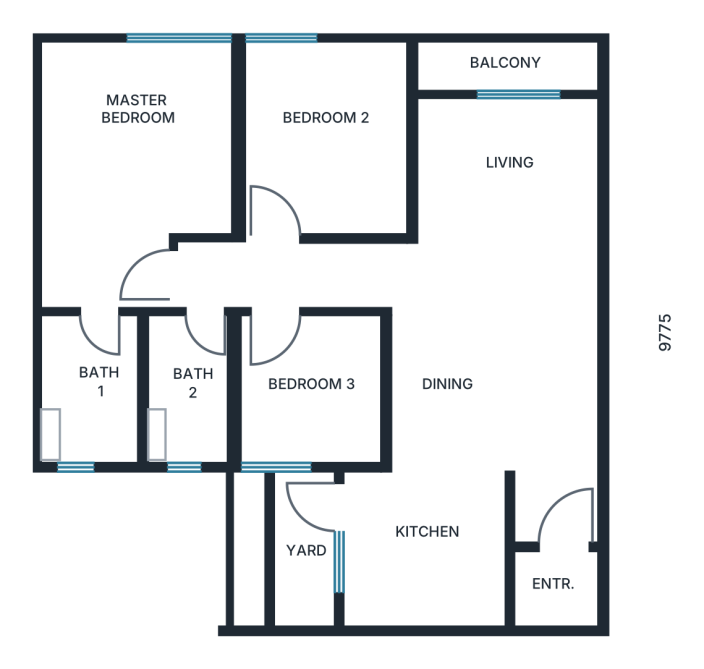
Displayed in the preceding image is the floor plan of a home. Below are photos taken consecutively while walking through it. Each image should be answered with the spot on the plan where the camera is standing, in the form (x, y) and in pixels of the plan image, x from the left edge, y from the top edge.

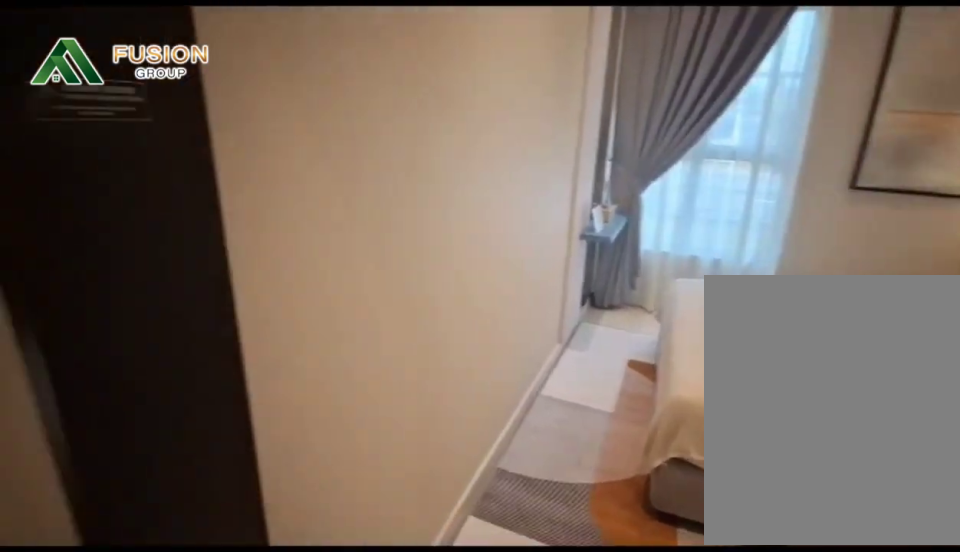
(279, 281)
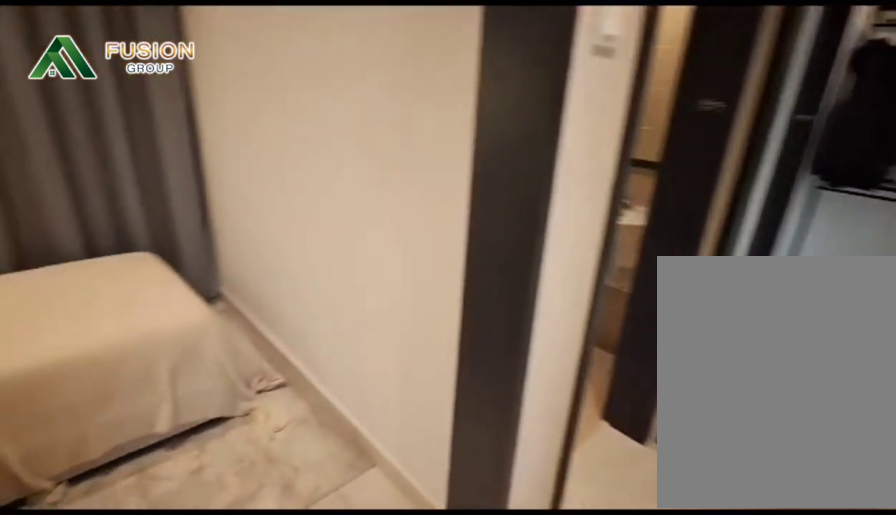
(271, 383)
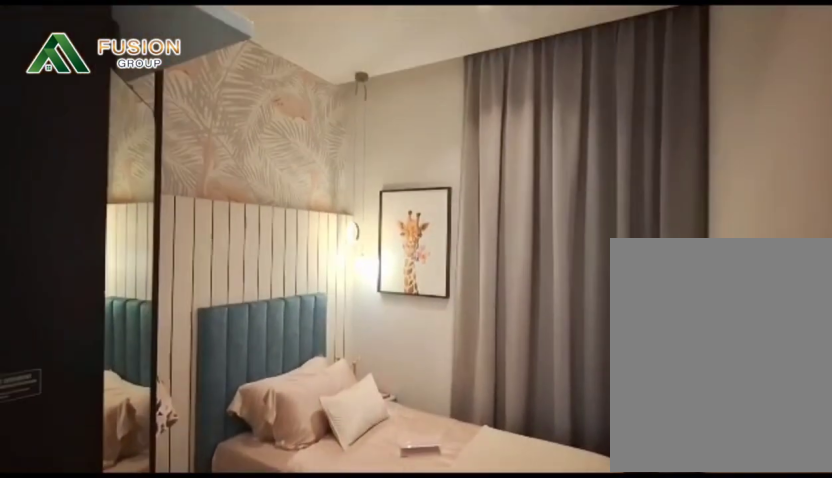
(269, 412)
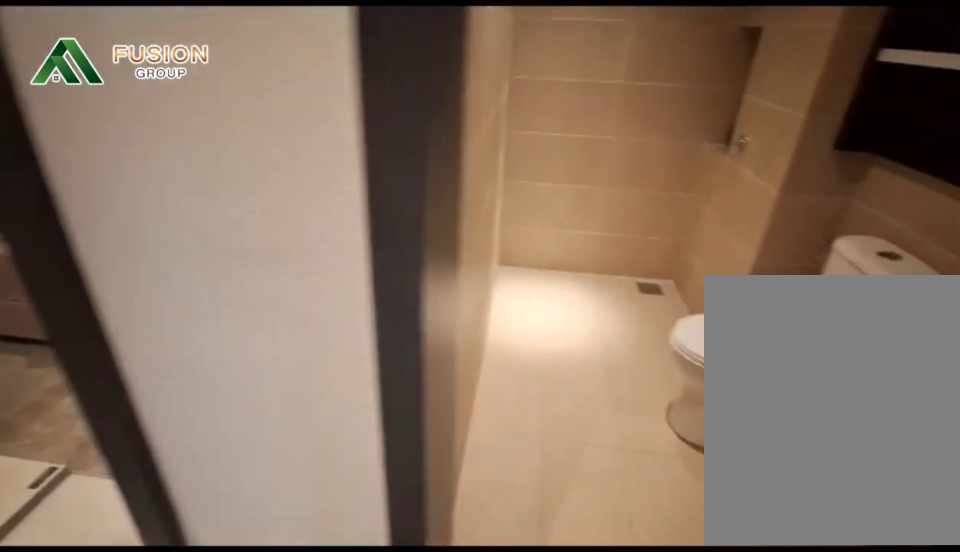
(263, 313)
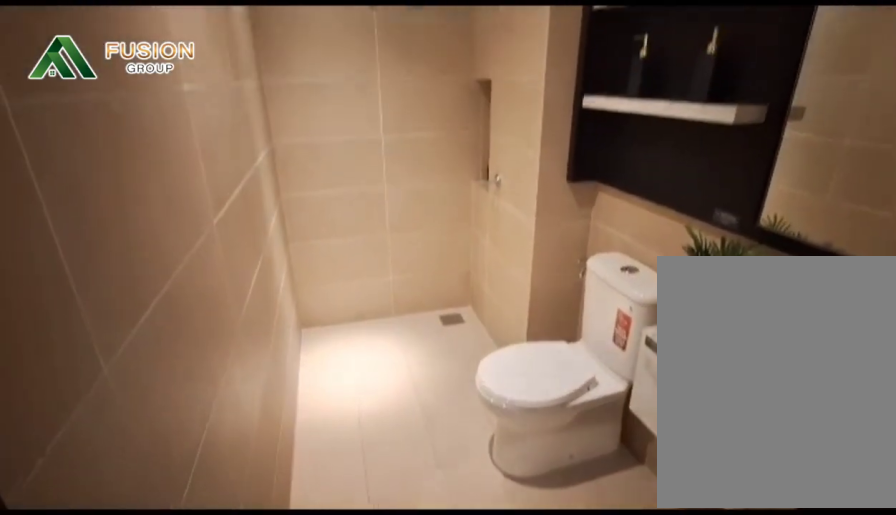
(205, 319)
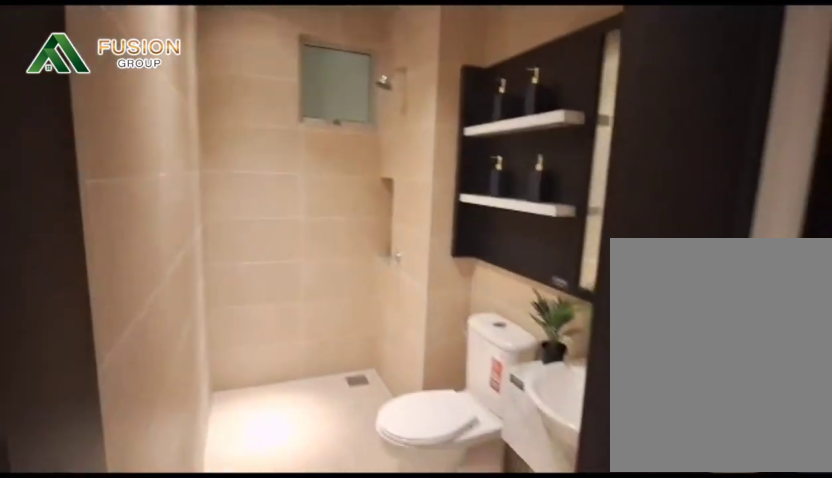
(205, 319)
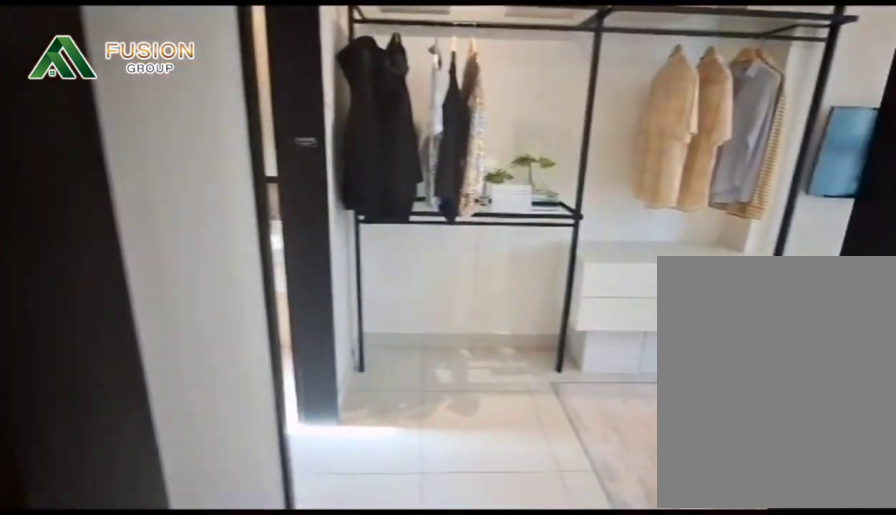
(198, 316)
